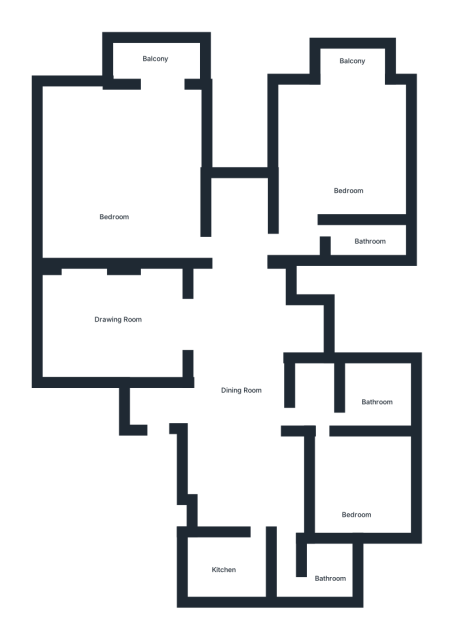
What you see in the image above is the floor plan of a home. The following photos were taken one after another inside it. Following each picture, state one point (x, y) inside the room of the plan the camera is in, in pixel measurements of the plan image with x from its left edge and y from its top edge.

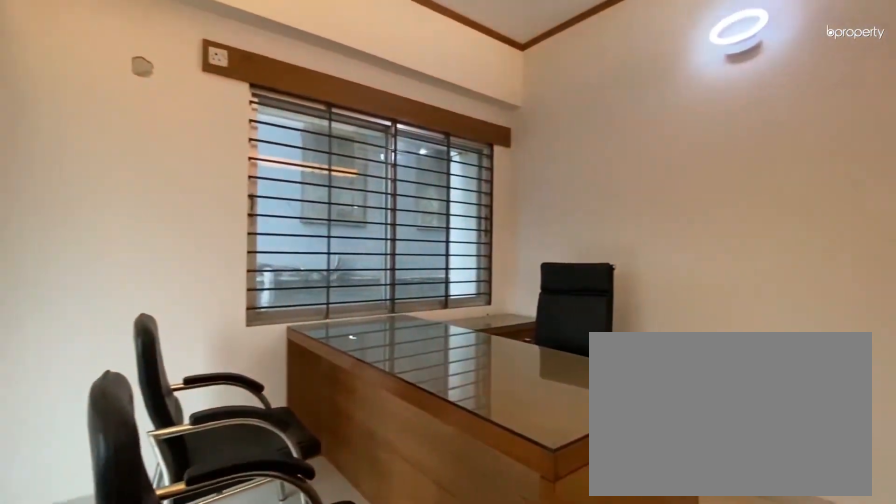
(344, 160)
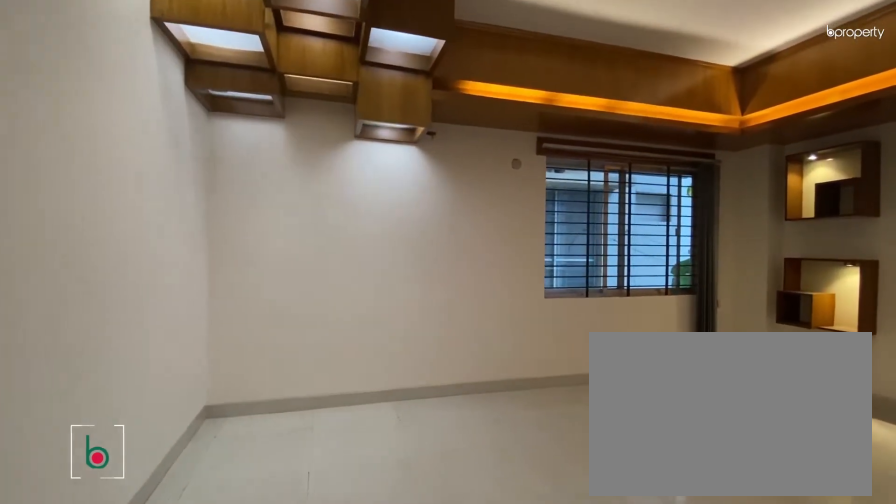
(118, 186)
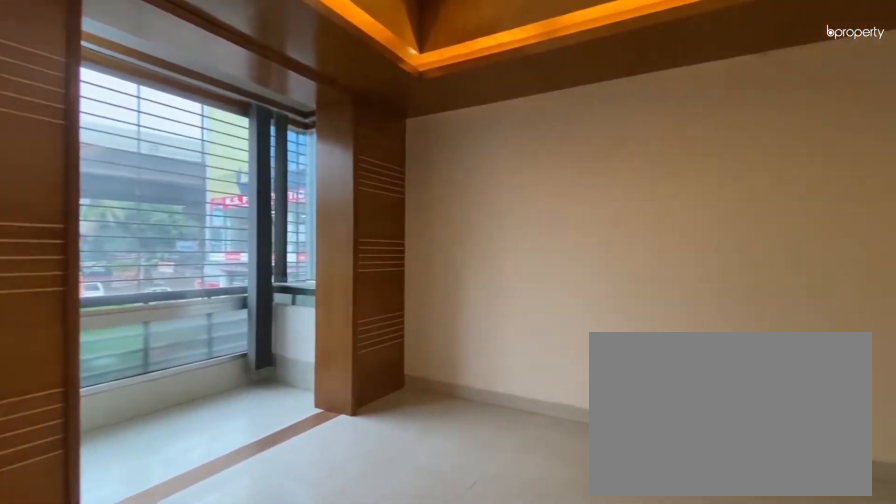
(118, 186)
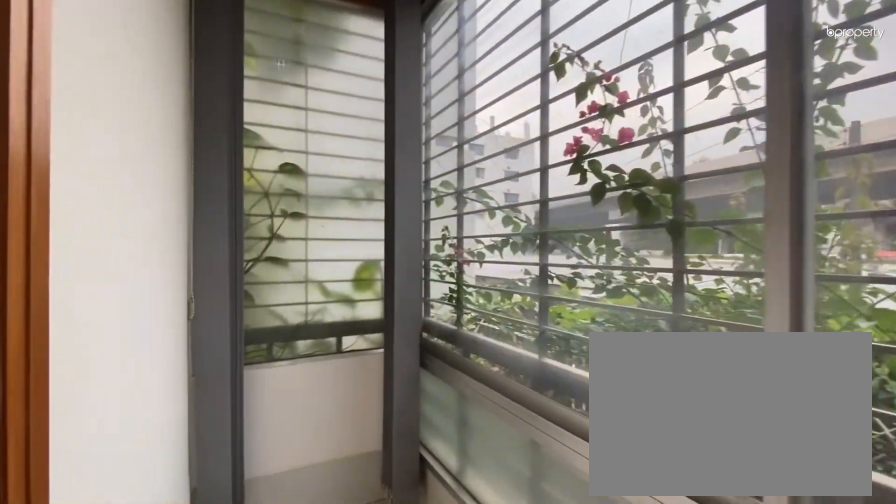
(161, 59)
